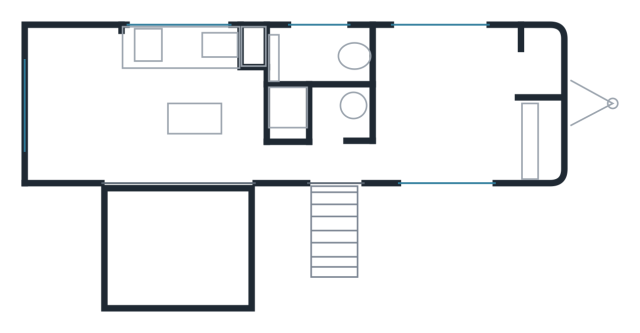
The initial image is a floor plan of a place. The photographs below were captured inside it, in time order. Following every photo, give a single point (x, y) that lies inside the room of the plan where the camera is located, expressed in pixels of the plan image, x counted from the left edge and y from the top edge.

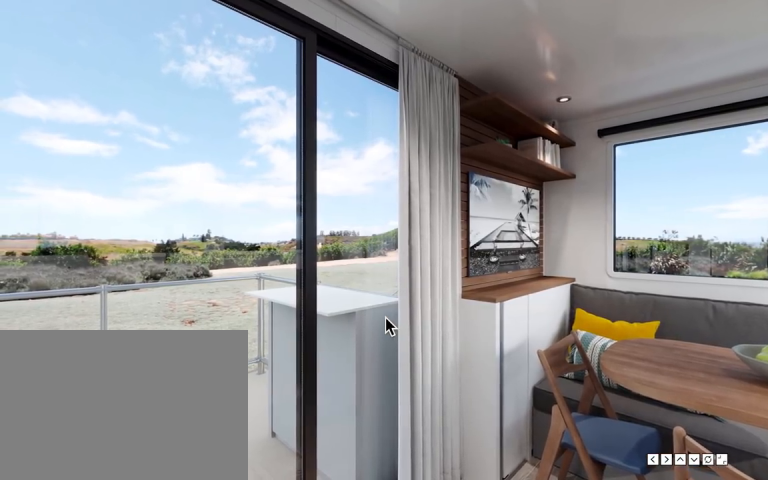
(193, 110)
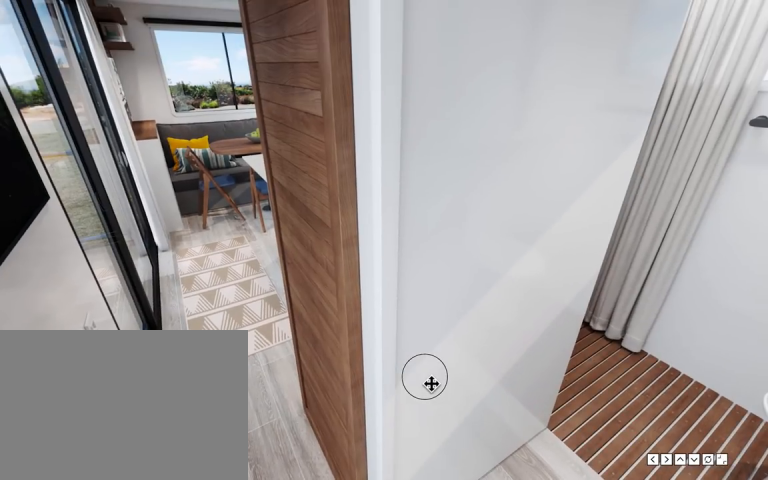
(321, 163)
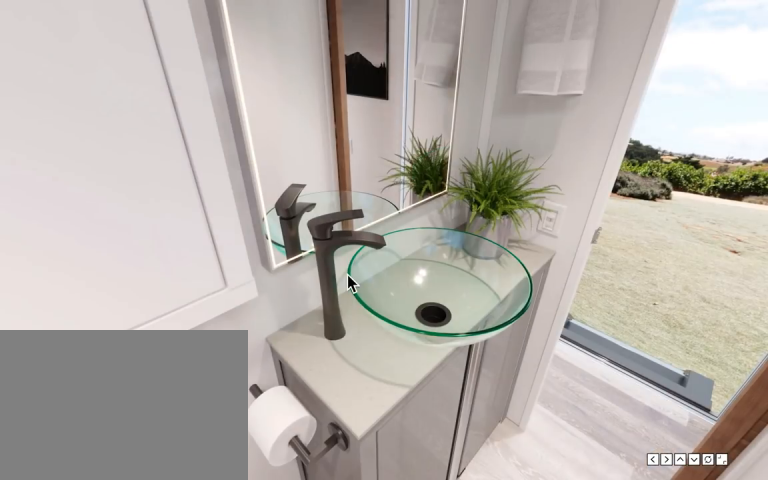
(323, 88)
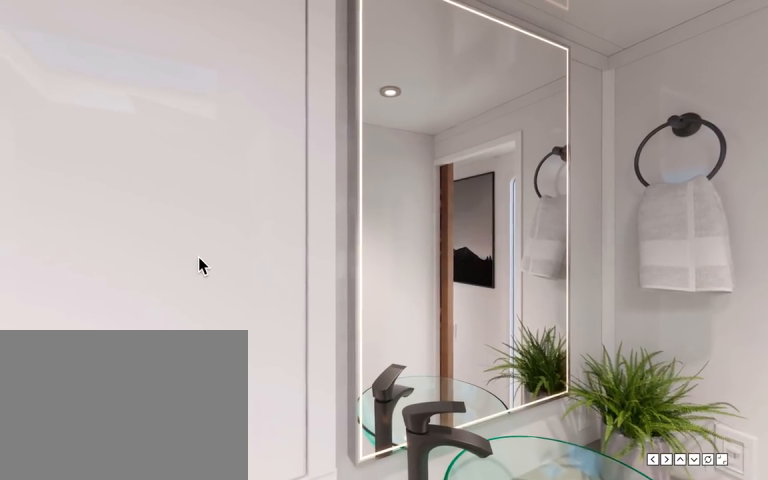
(321, 111)
